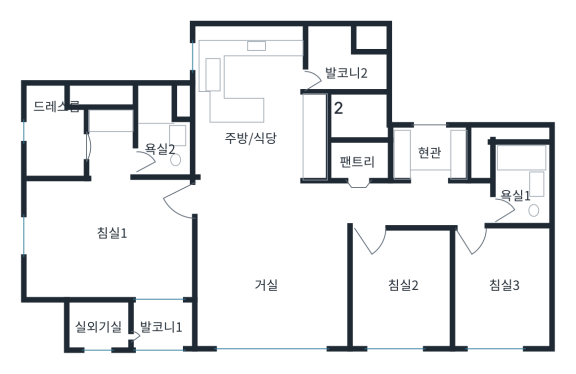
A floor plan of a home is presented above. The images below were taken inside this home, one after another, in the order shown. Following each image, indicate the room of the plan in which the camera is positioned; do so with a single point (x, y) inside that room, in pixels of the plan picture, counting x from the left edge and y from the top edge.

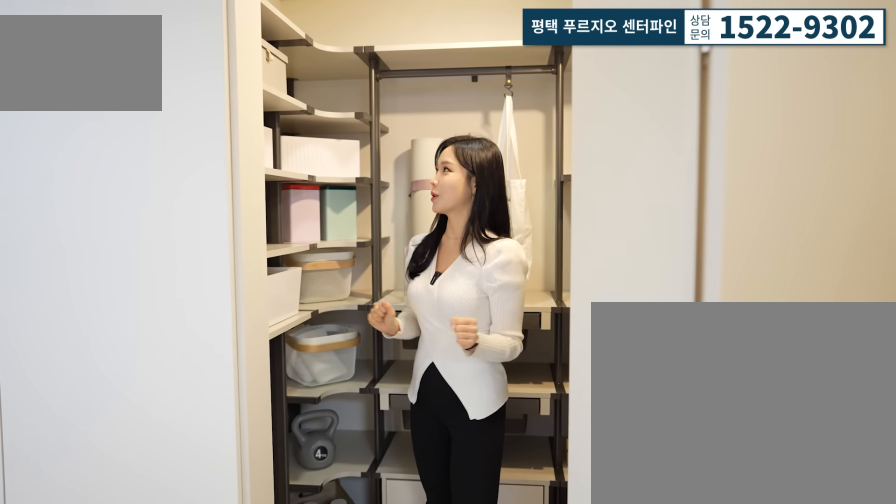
(360, 181)
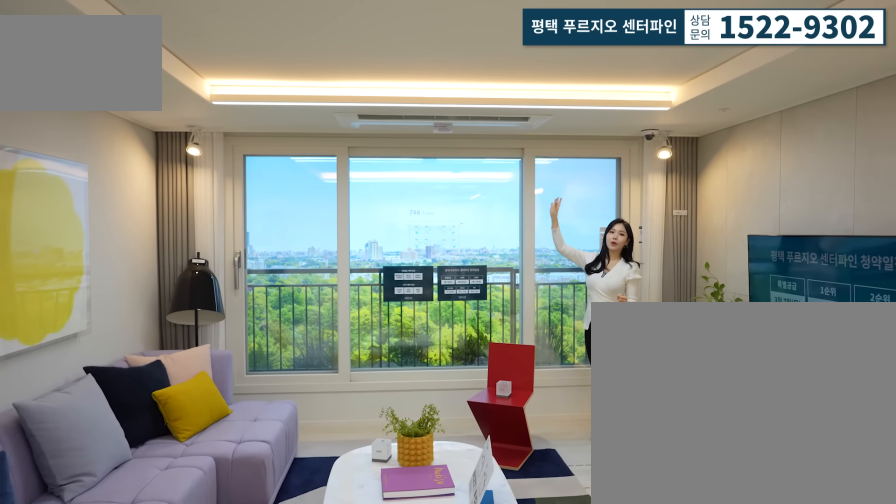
(268, 276)
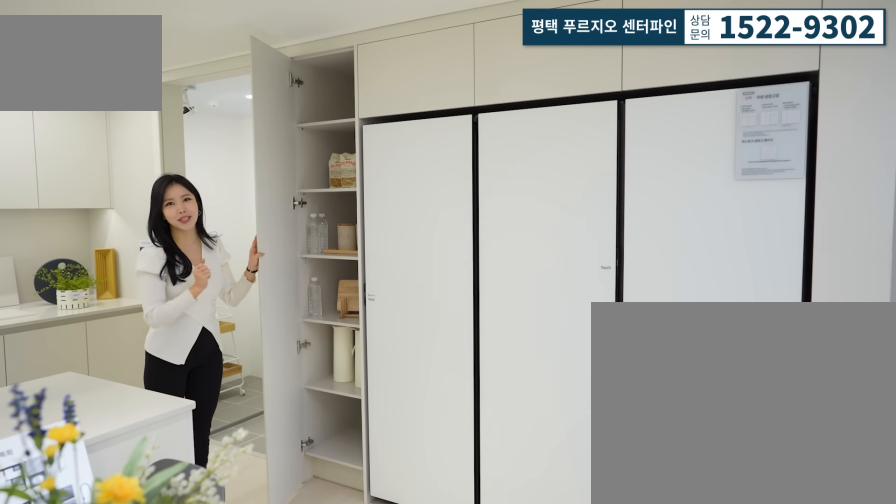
(262, 113)
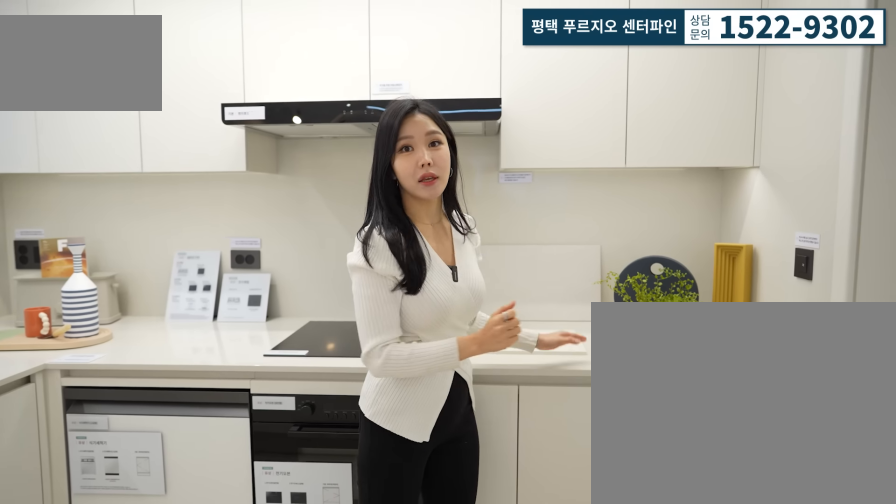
(262, 113)
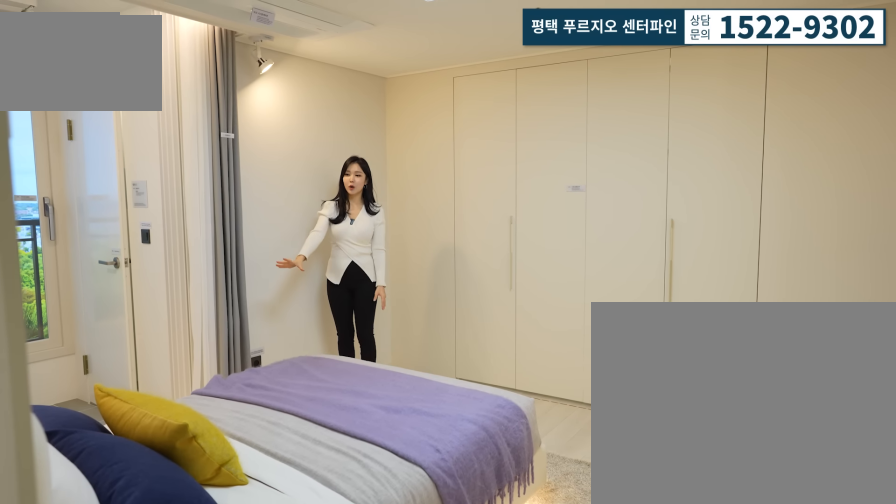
(108, 231)
